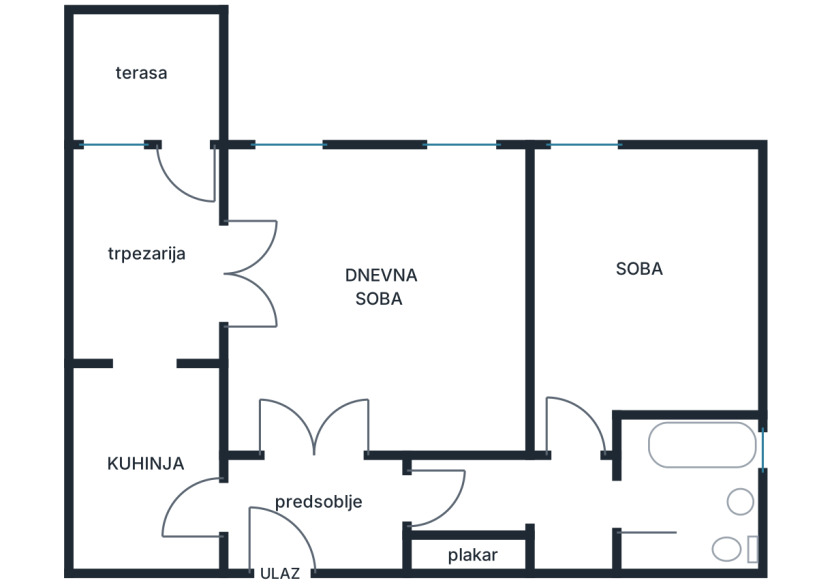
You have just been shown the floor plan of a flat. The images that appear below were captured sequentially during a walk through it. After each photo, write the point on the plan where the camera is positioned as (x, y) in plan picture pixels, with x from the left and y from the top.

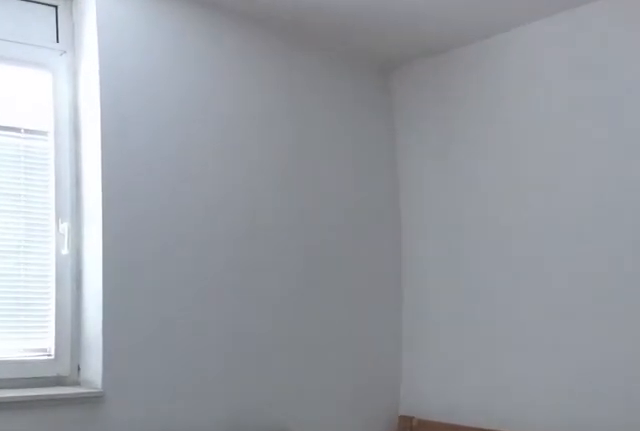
(578, 302)
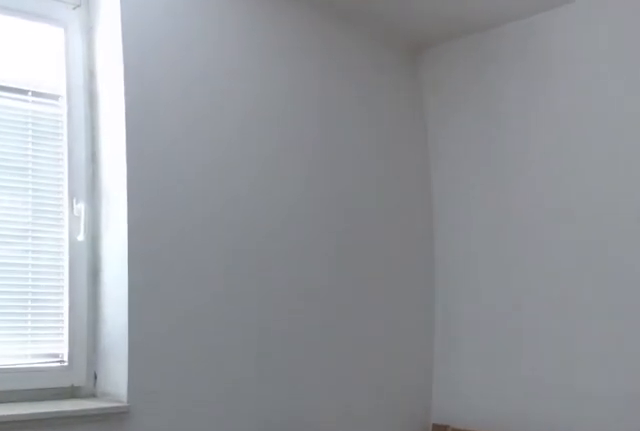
(578, 270)
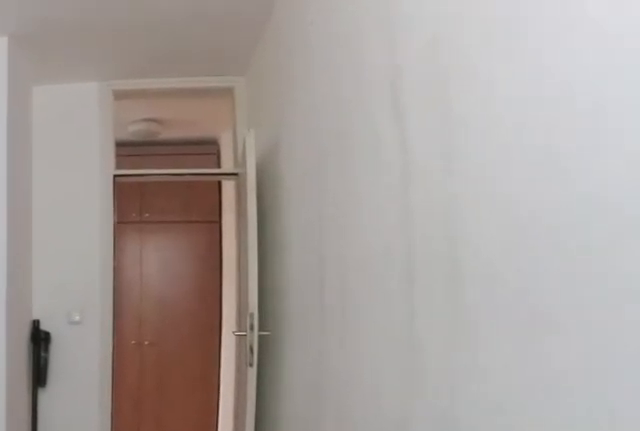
(577, 213)
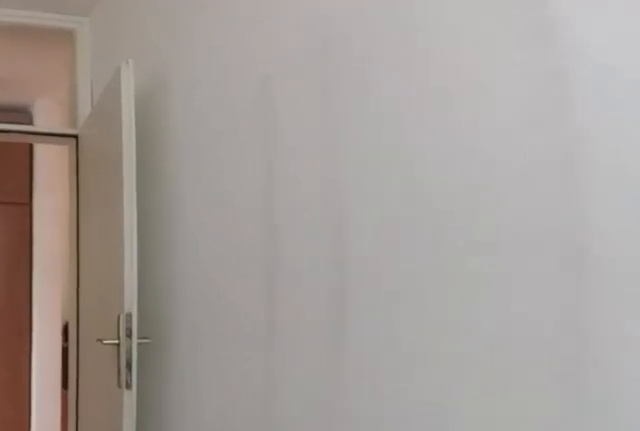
(577, 272)
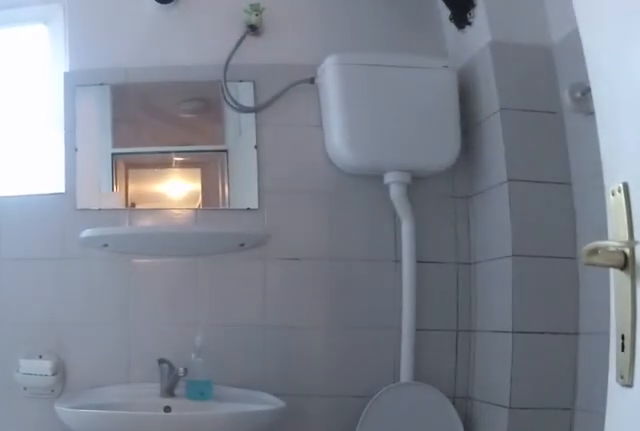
(608, 504)
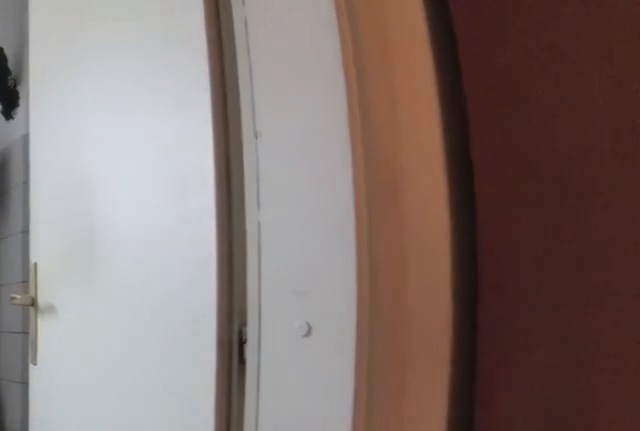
(593, 465)
